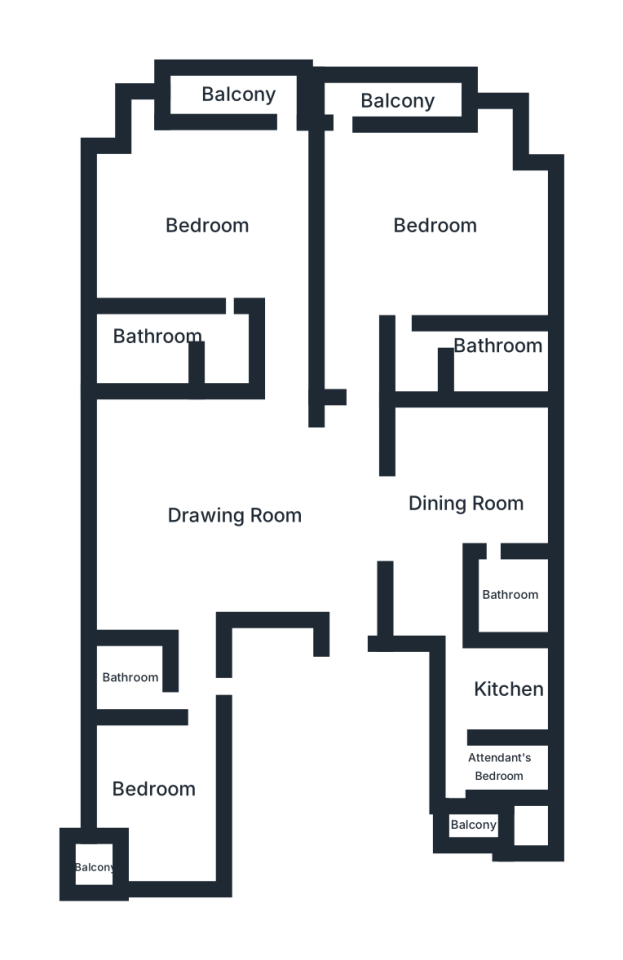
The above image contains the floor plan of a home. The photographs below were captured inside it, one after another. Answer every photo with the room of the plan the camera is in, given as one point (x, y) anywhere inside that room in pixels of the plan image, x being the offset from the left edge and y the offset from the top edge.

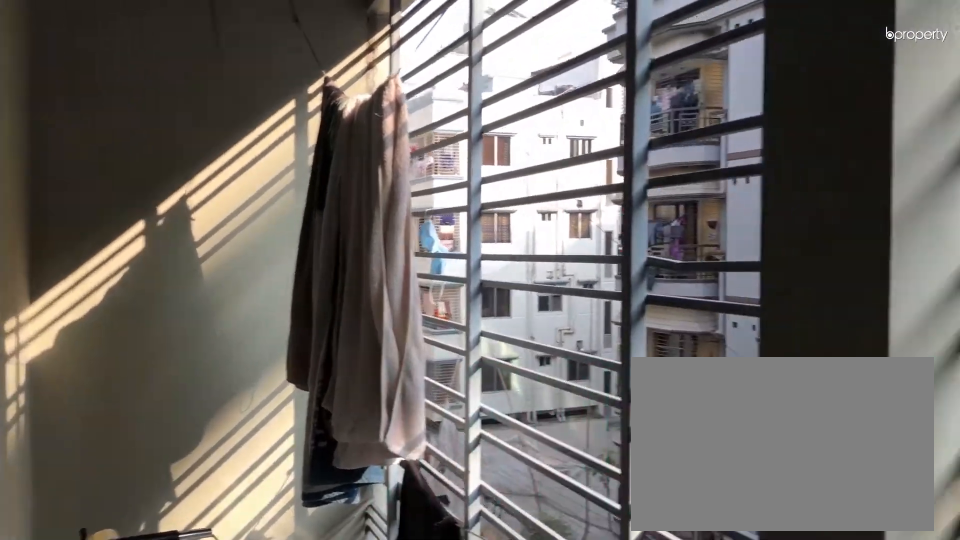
(243, 97)
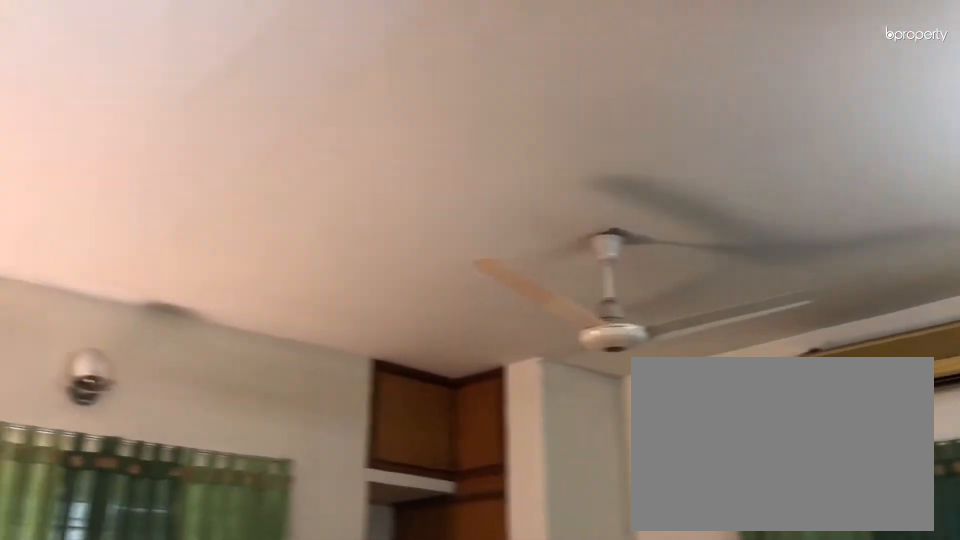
(436, 228)
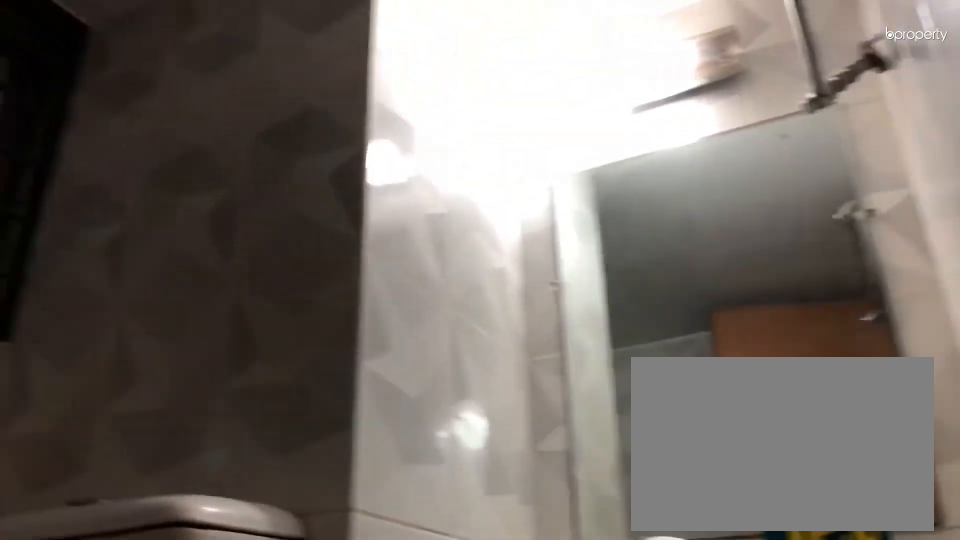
(128, 684)
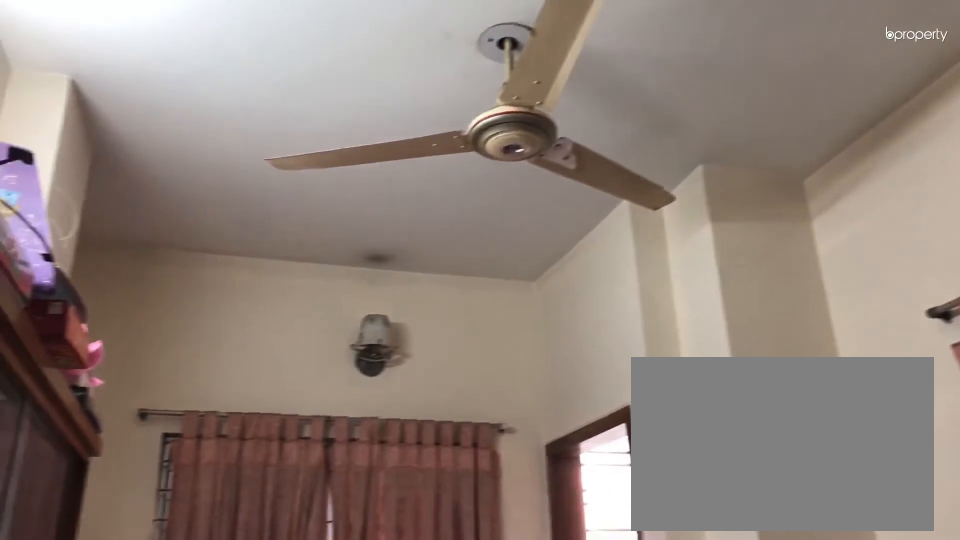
(157, 791)
